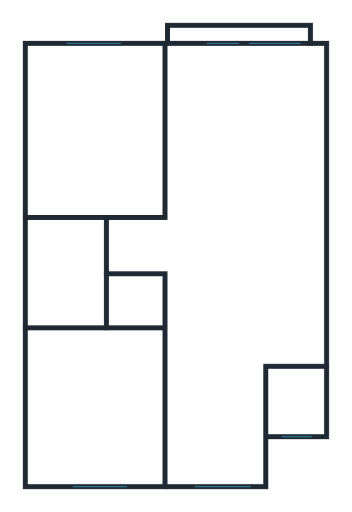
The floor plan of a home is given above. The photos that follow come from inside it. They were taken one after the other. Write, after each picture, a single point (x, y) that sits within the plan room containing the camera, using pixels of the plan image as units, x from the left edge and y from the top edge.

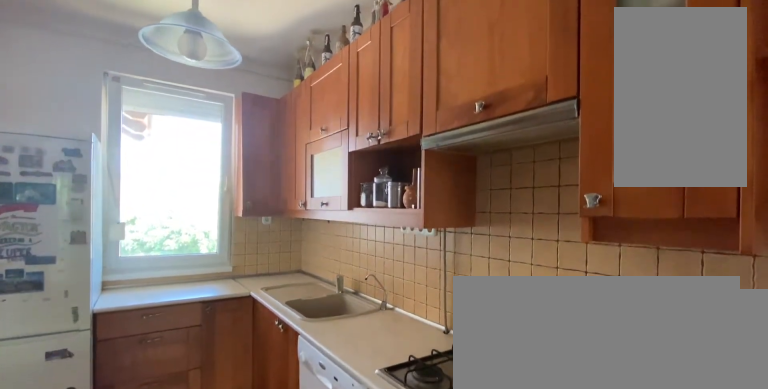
(212, 410)
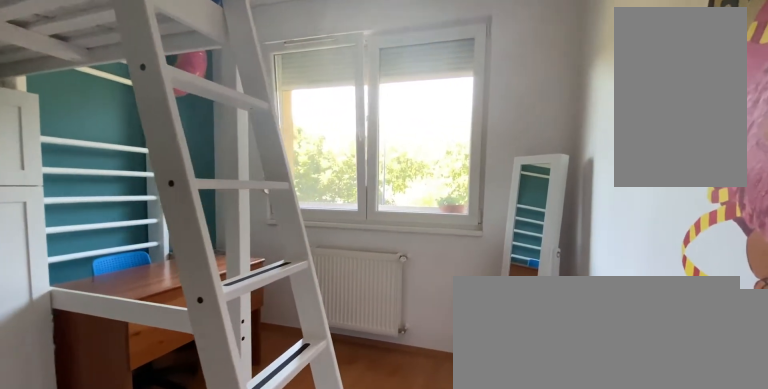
(106, 143)
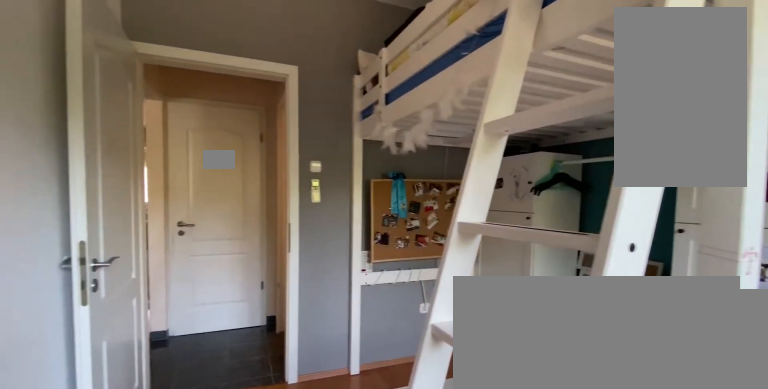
(106, 143)
